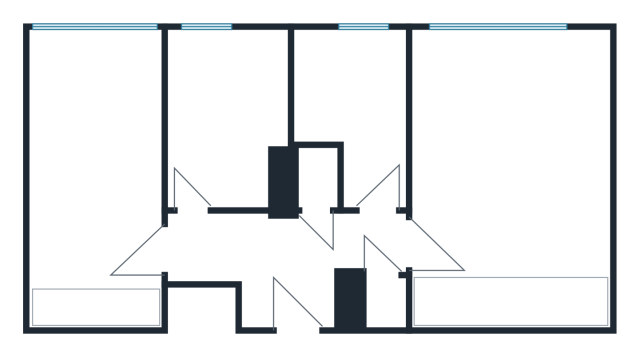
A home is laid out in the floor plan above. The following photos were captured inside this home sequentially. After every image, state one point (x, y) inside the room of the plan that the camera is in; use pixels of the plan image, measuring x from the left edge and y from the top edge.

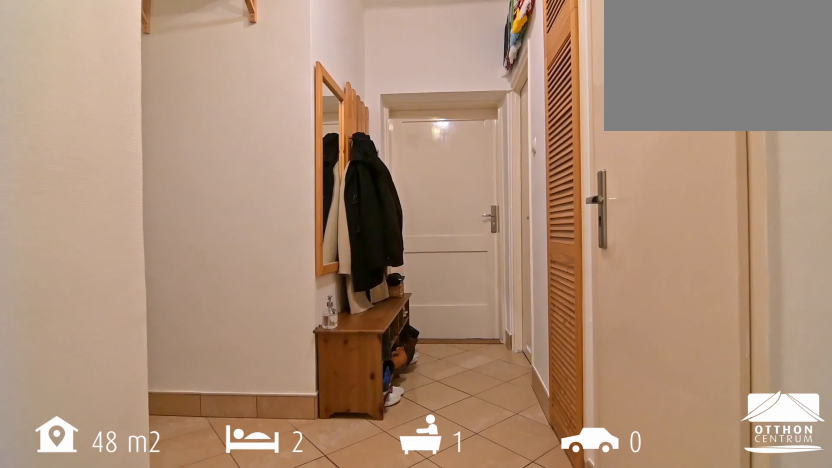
(277, 254)
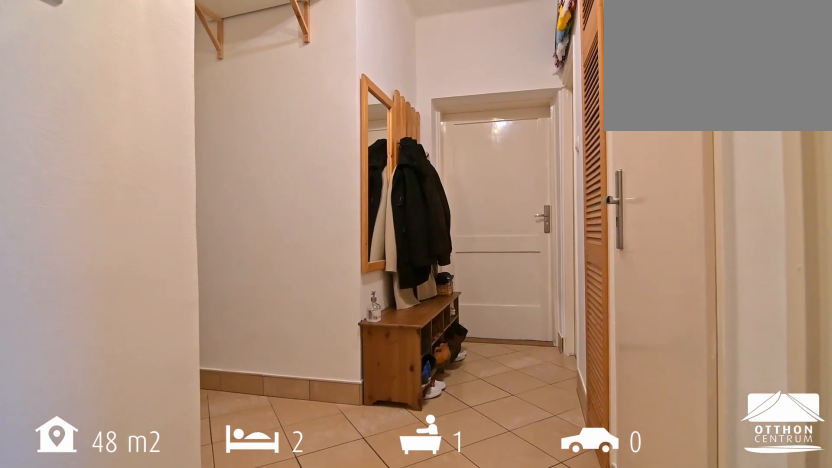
(277, 254)
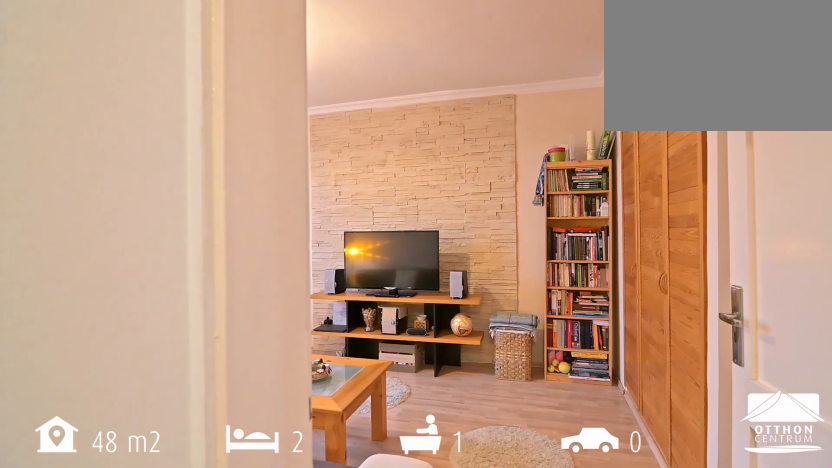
(506, 169)
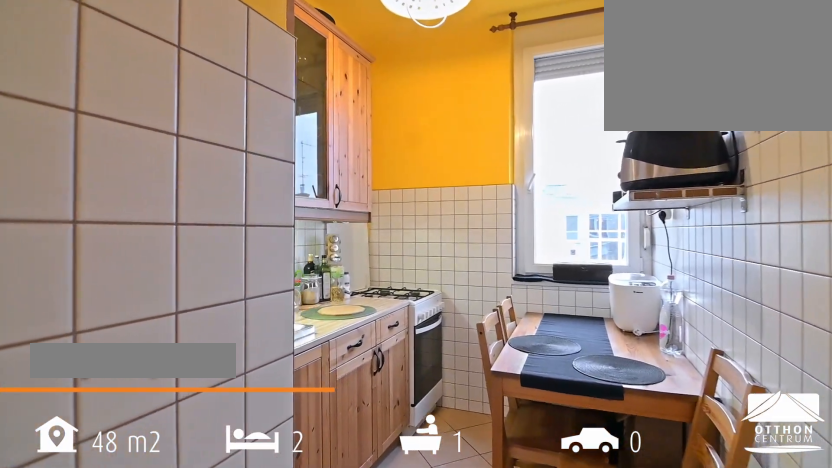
(357, 89)
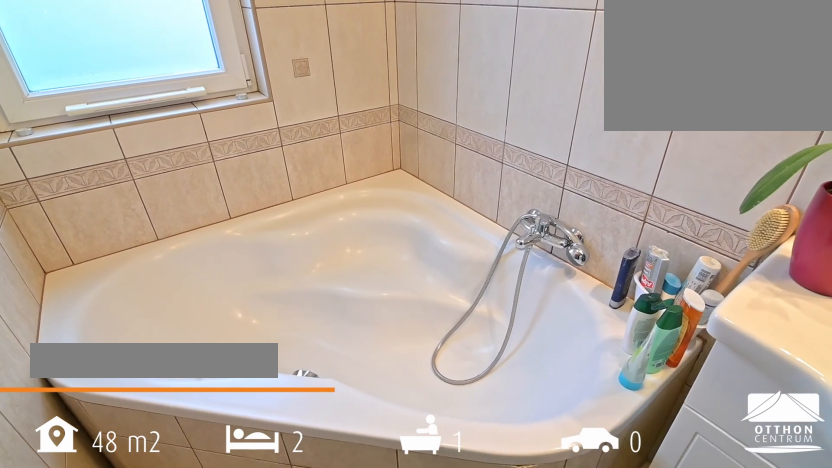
(230, 106)
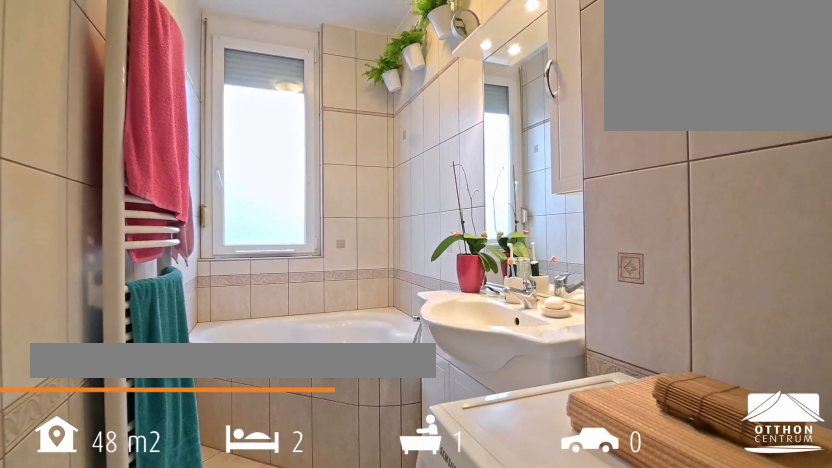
(230, 106)
